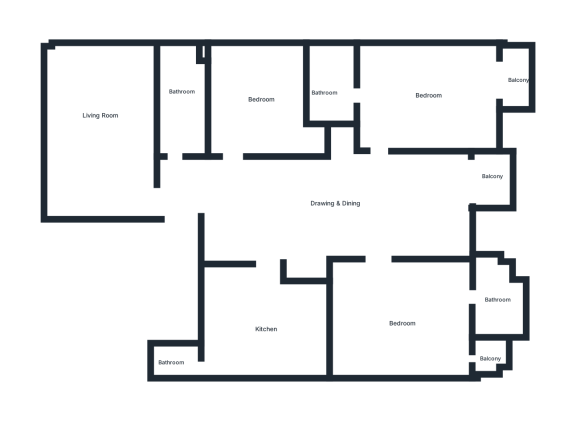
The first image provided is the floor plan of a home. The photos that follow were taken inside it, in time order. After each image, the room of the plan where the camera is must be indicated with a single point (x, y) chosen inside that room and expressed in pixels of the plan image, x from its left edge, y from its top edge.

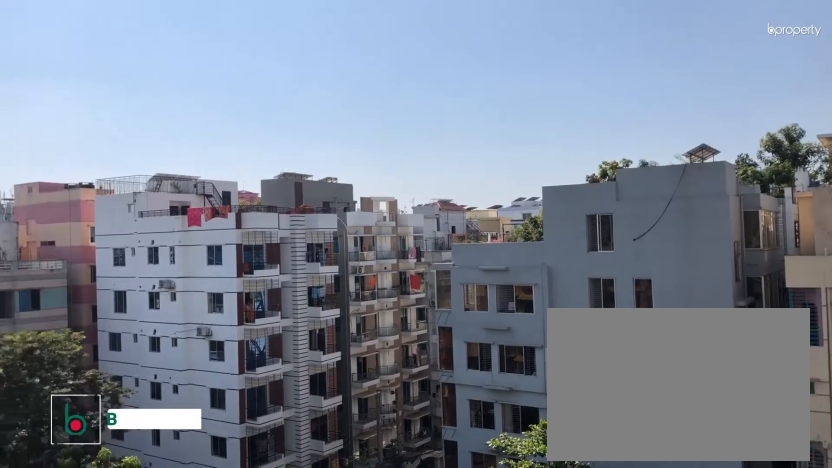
(517, 77)
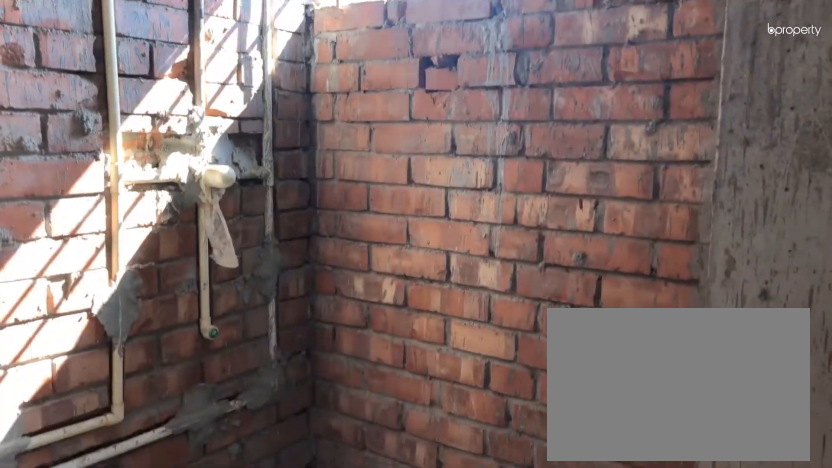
(329, 87)
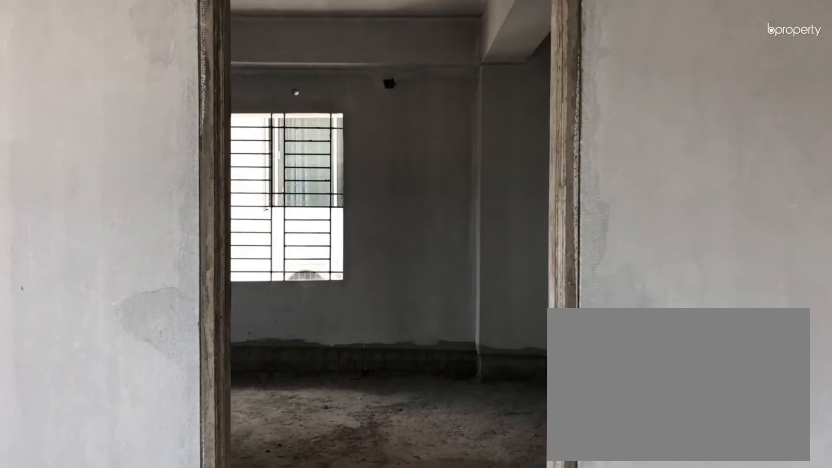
(382, 247)
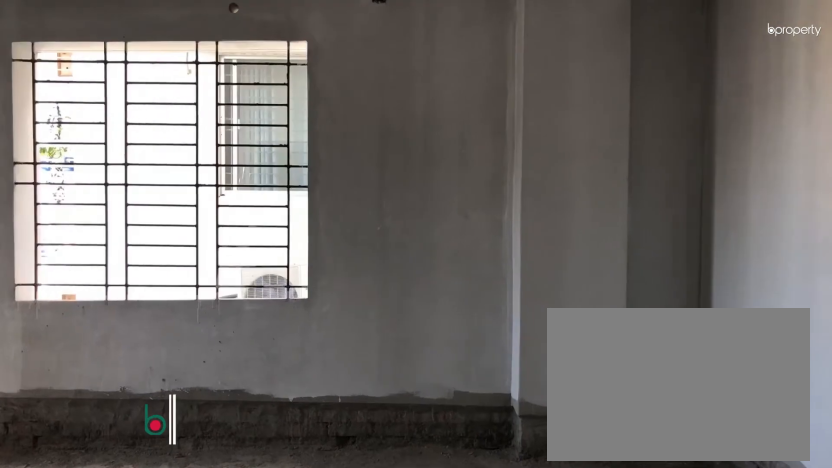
(402, 325)
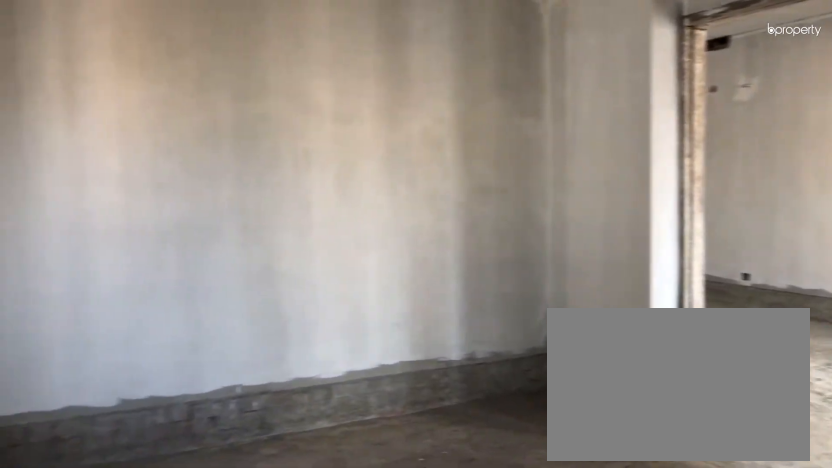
(402, 325)
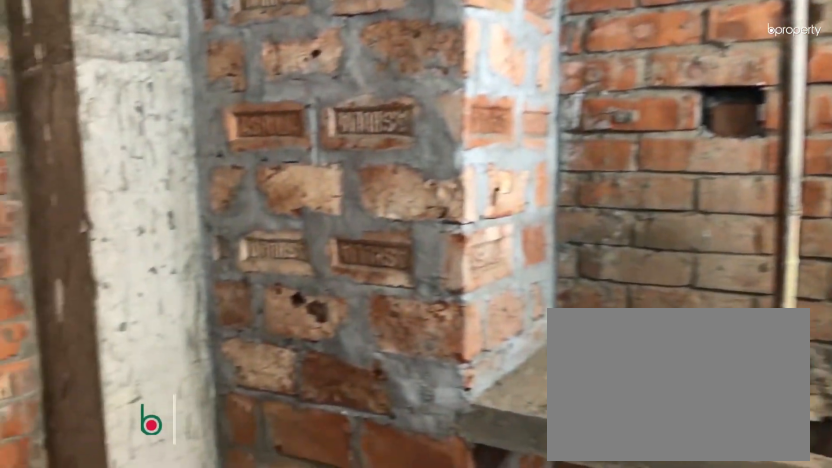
(493, 305)
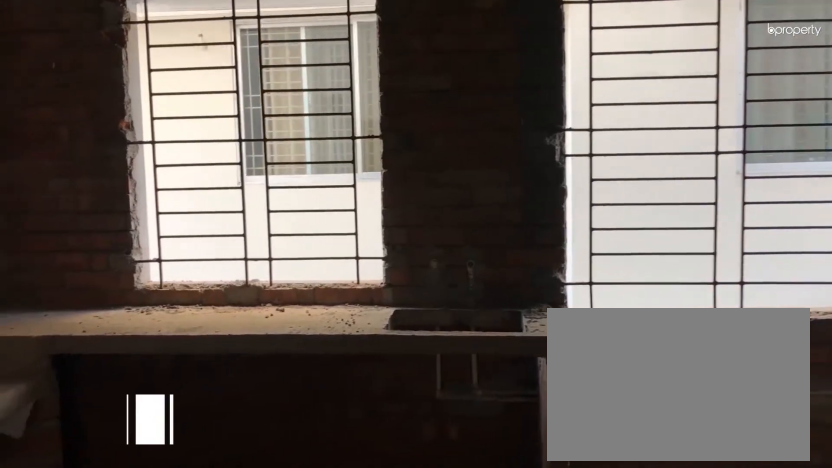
(269, 326)
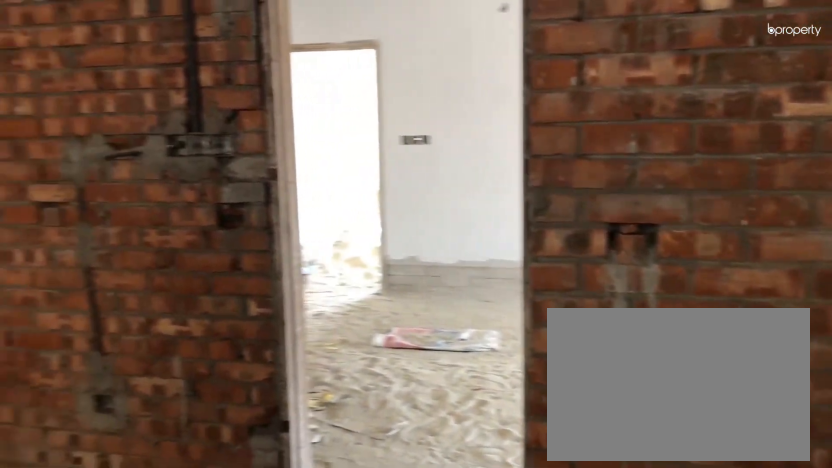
(269, 326)
